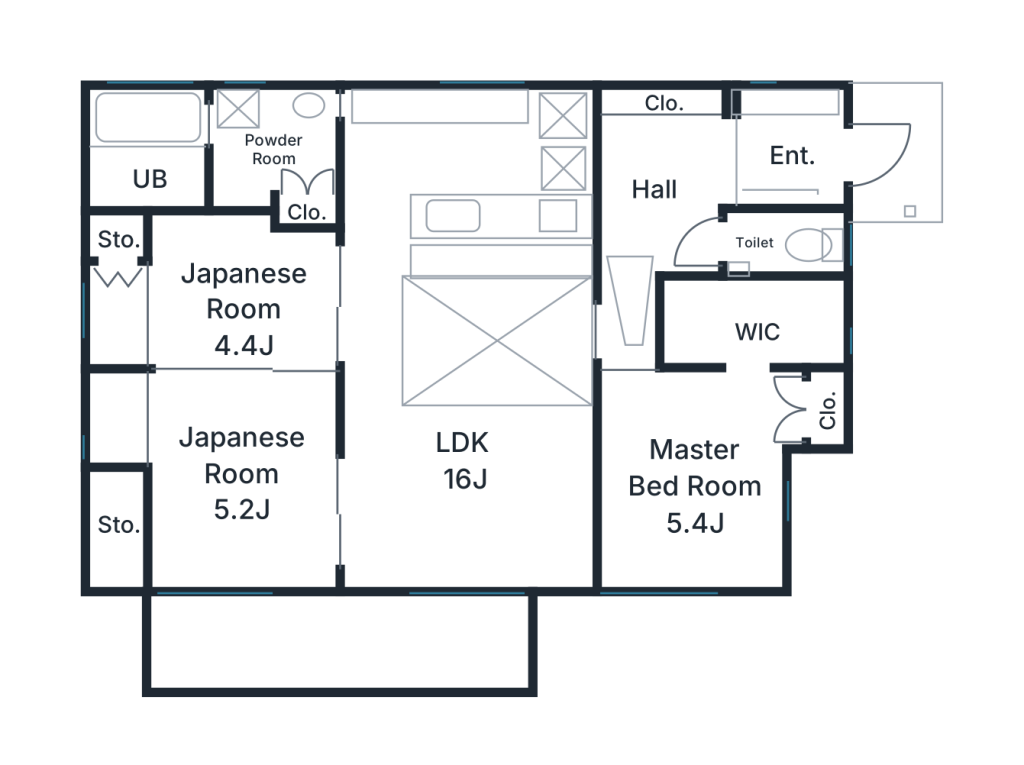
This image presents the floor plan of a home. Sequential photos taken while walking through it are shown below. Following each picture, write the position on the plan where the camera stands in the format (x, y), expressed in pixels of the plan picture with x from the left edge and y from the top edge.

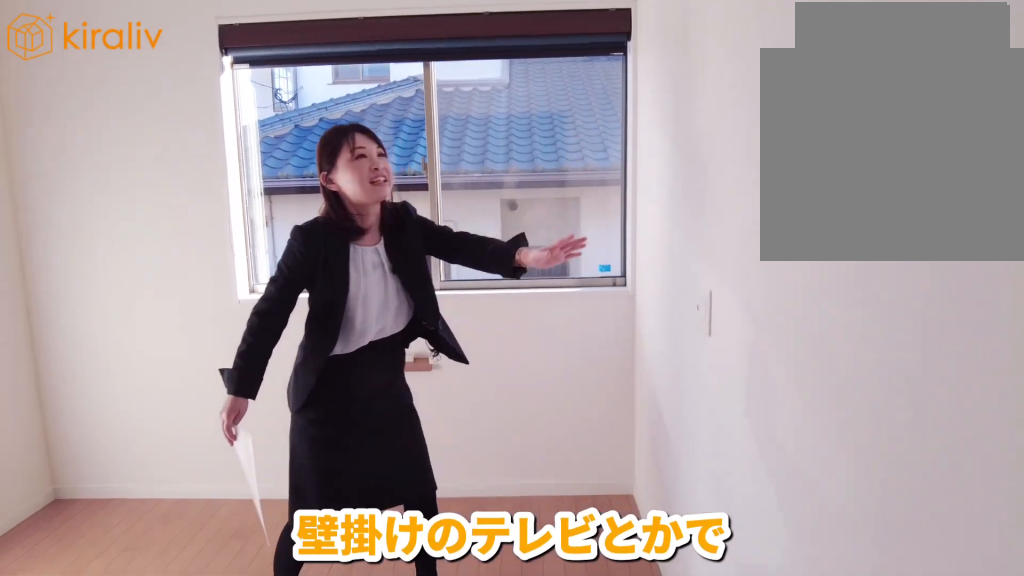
(742, 553)
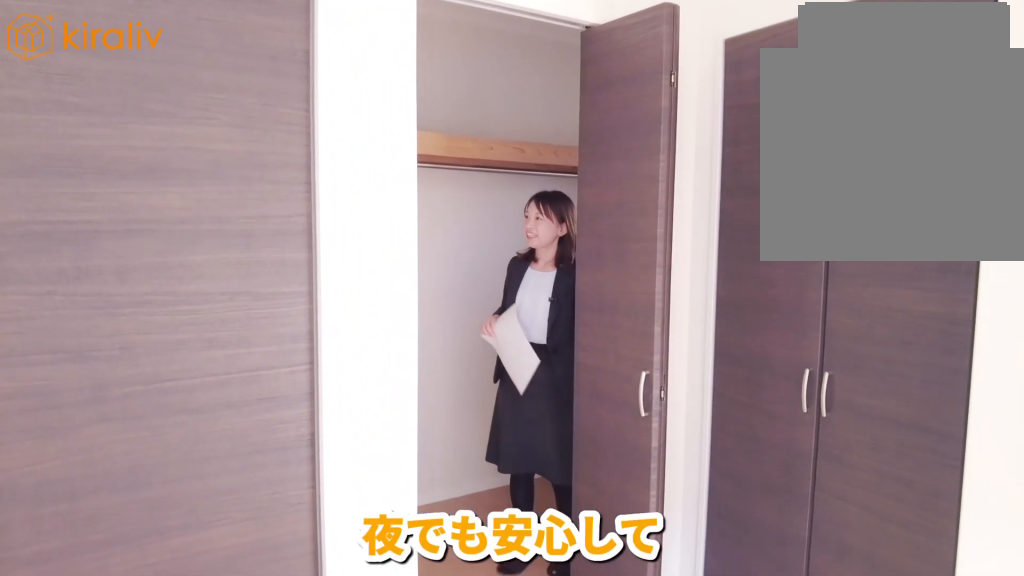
(717, 443)
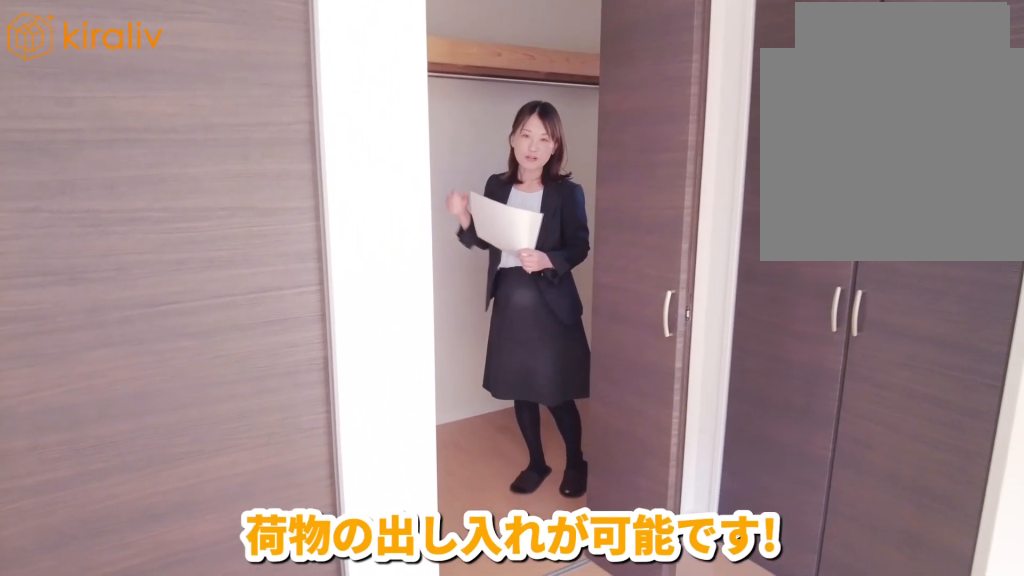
(715, 440)
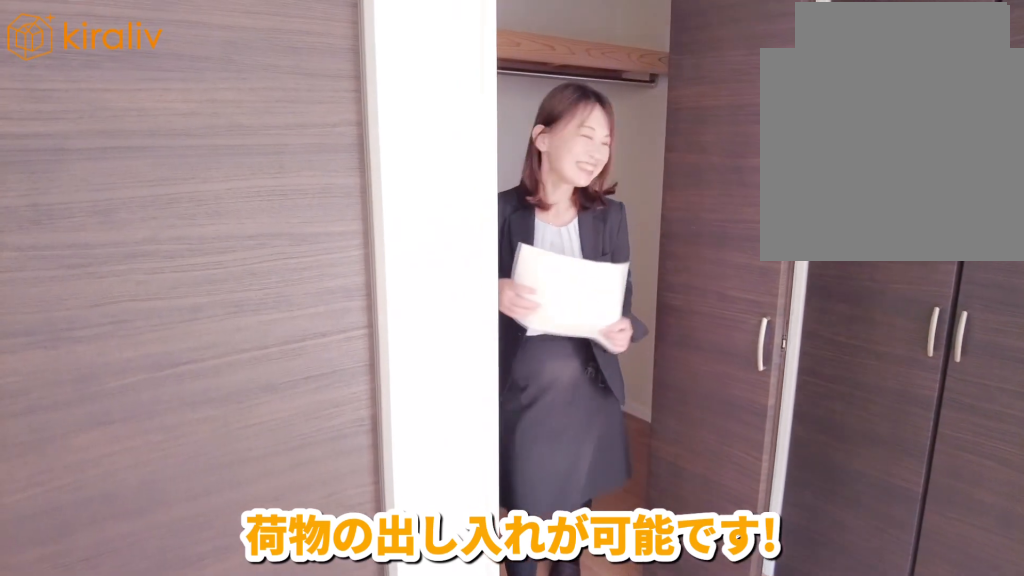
(712, 440)
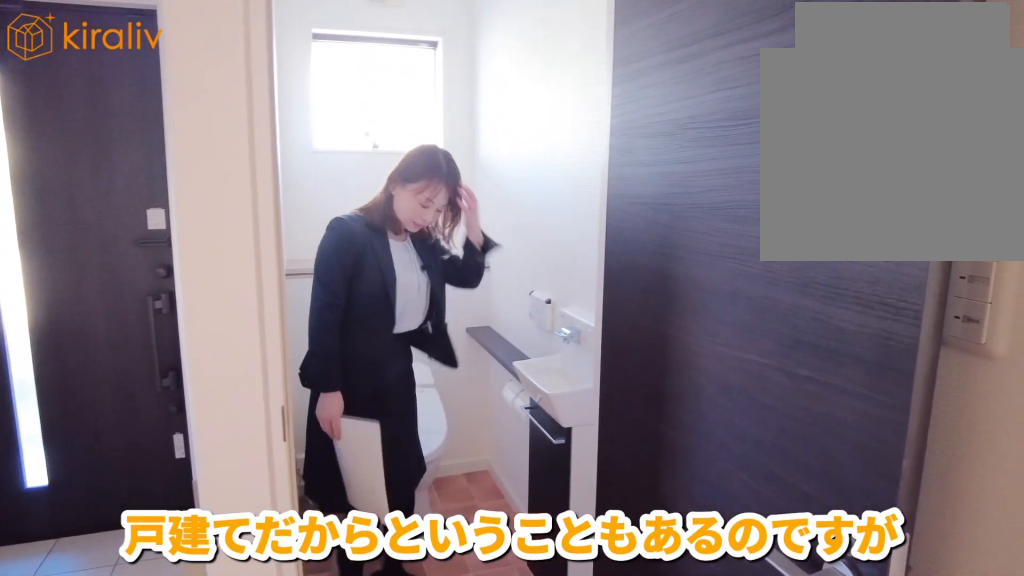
(746, 255)
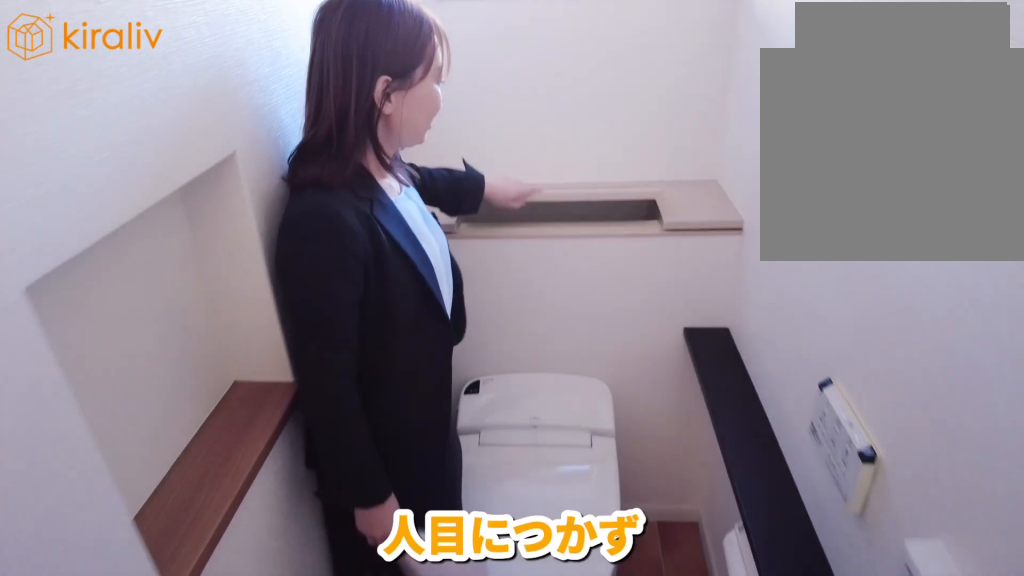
(719, 259)
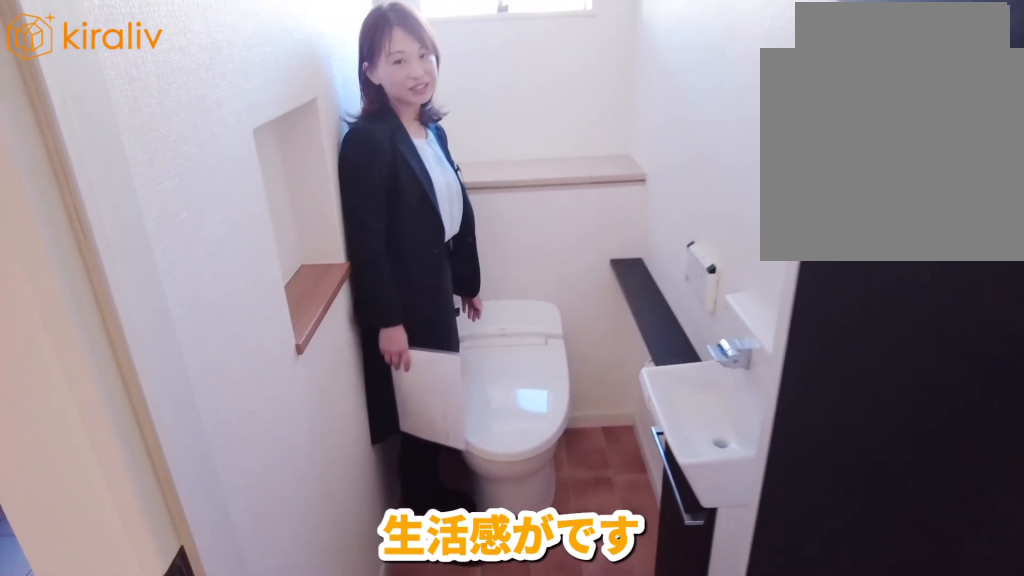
(713, 257)
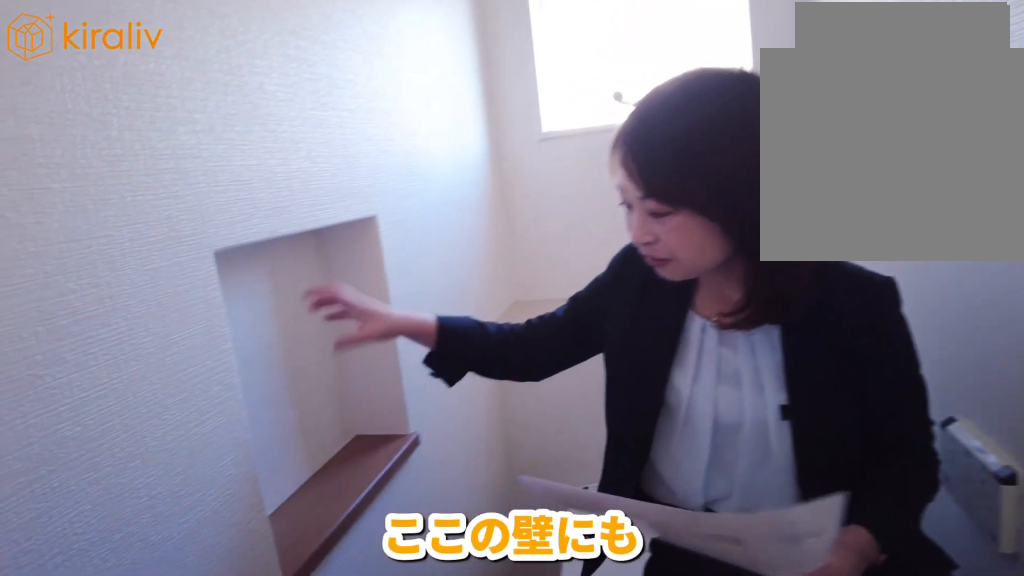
(698, 257)
